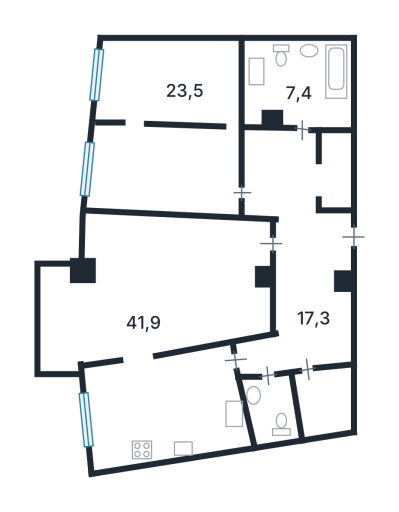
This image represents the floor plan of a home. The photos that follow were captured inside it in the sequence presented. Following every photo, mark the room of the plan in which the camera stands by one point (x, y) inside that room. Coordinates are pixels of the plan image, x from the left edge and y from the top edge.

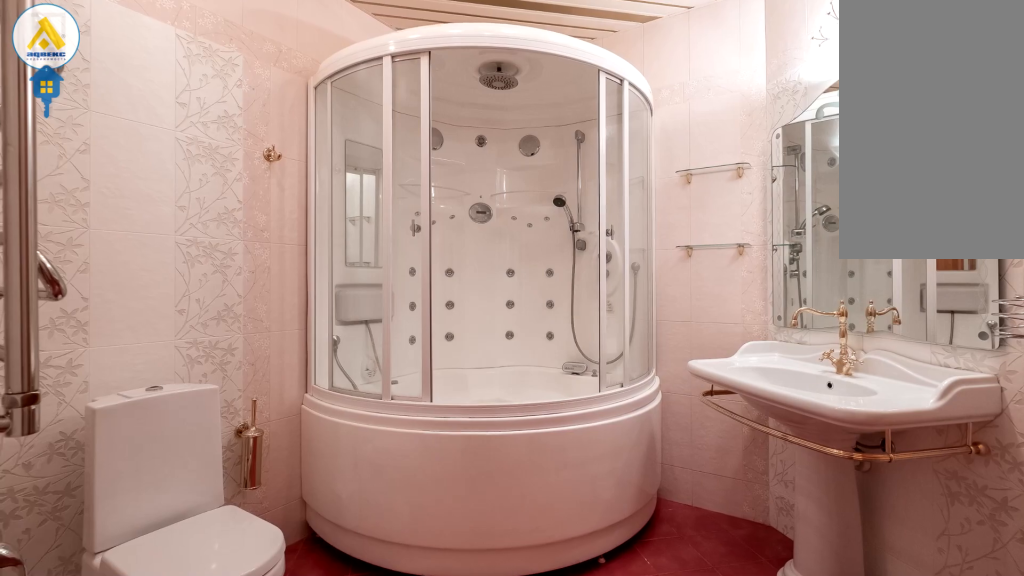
(295, 91)
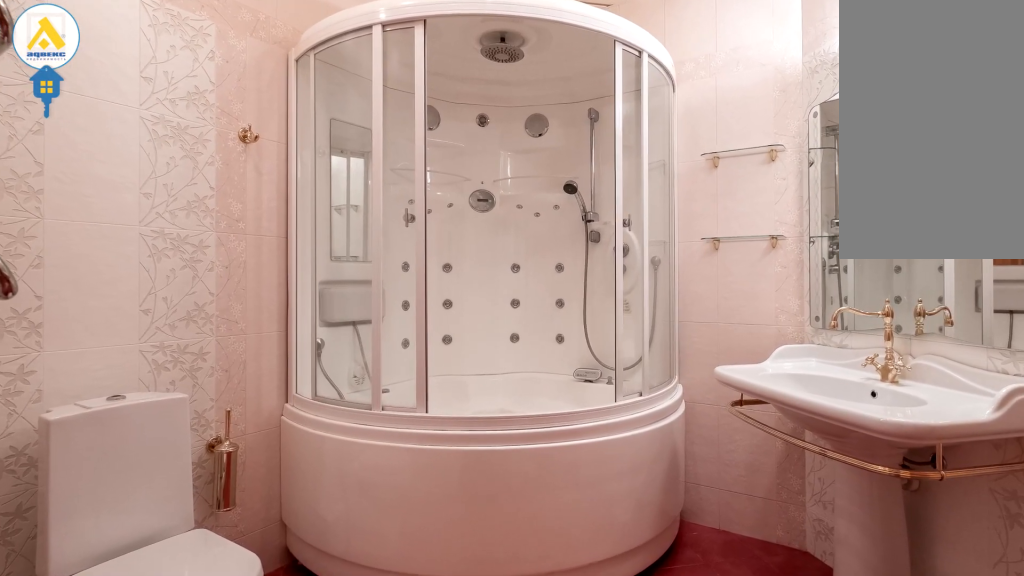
(295, 82)
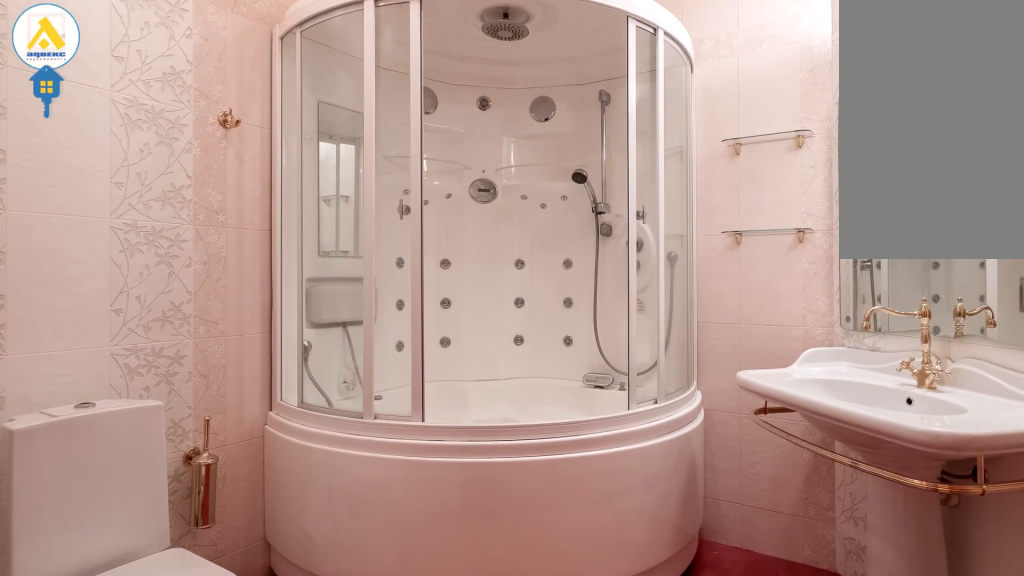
(296, 80)
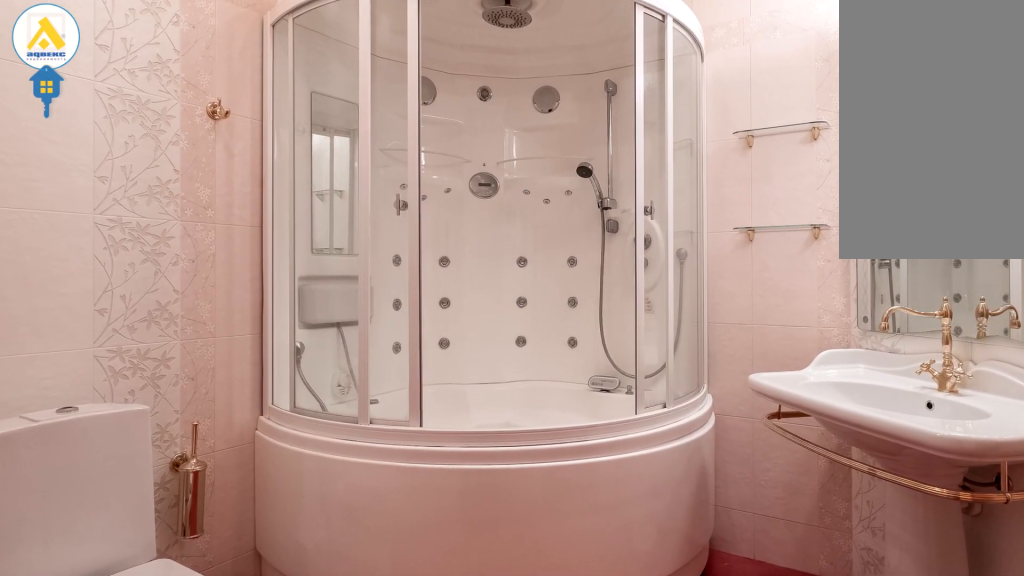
(298, 103)
